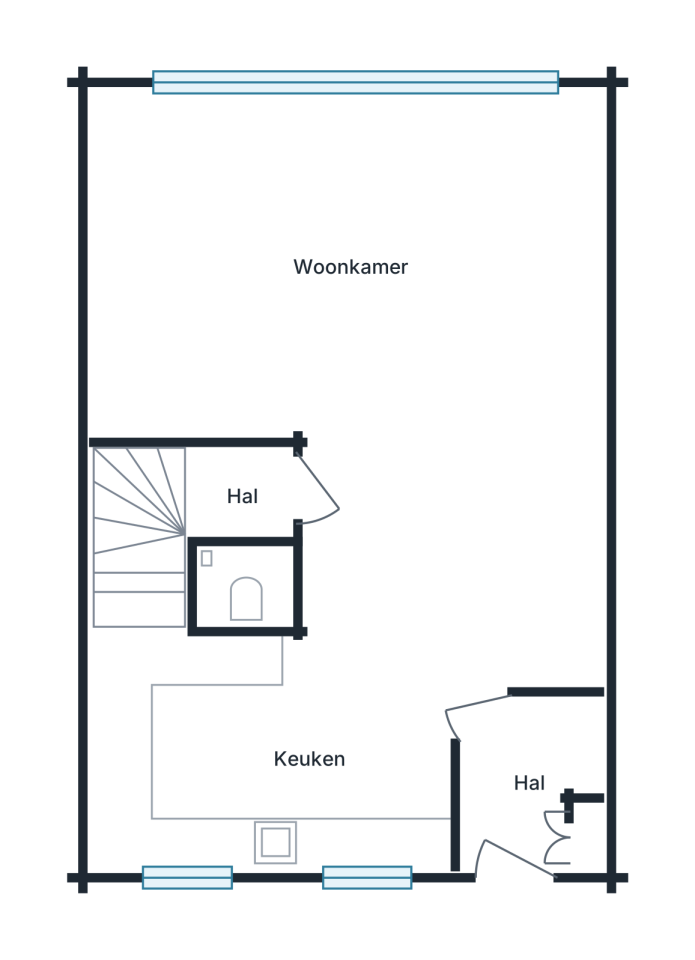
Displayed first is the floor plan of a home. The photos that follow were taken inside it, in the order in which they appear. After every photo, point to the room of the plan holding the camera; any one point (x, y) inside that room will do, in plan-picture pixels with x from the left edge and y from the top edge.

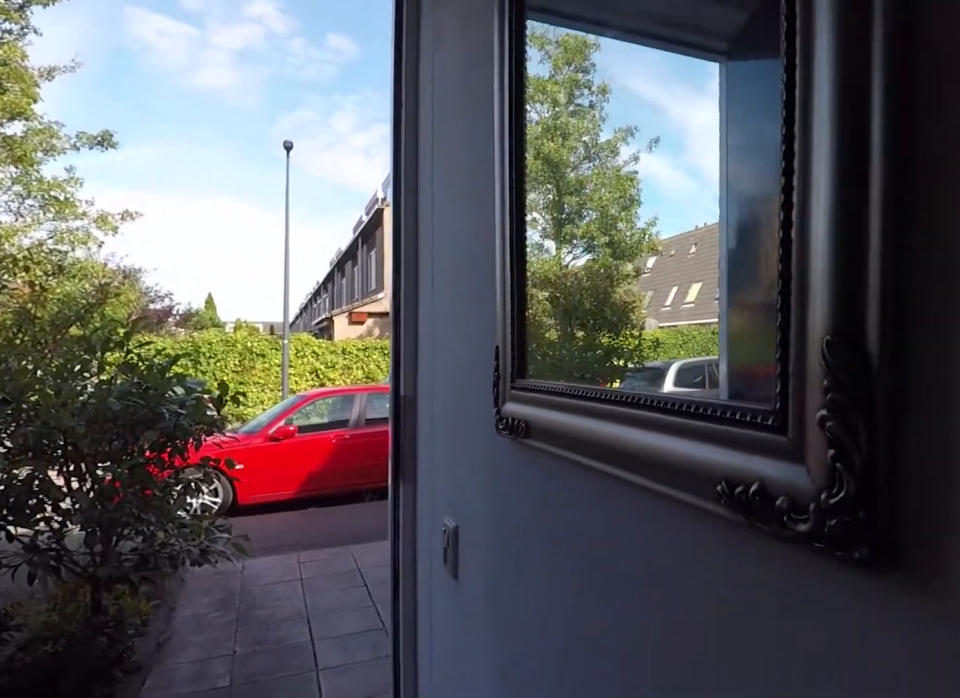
(526, 782)
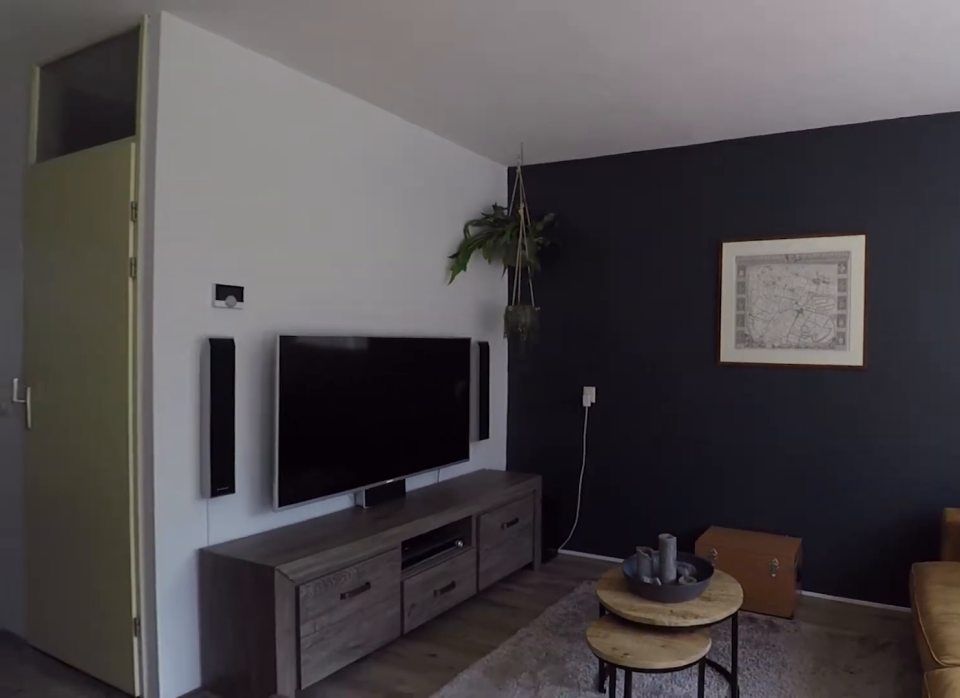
(227, 255)
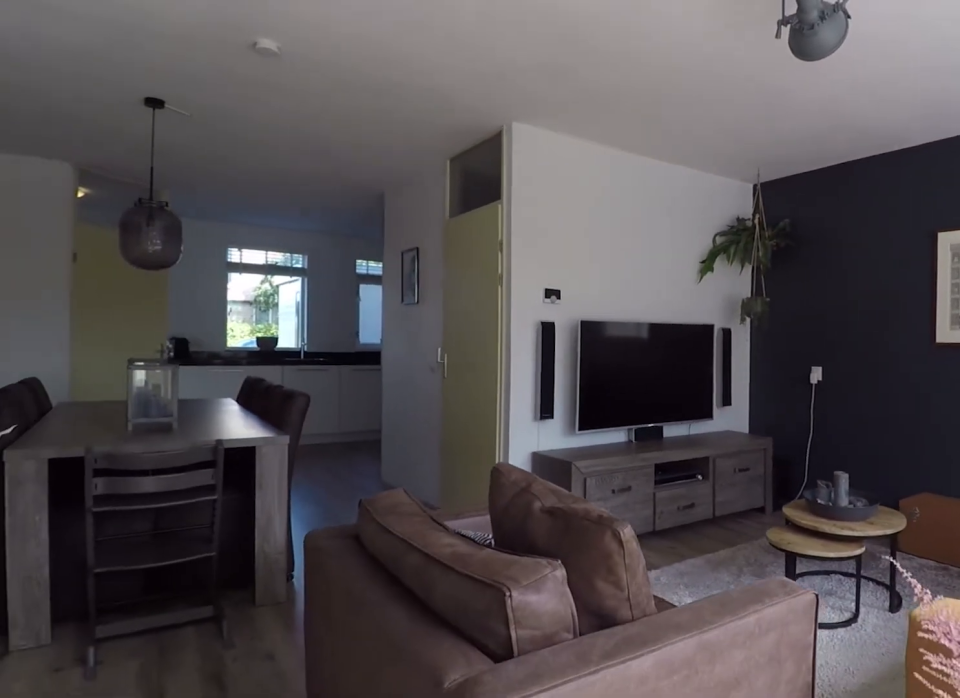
(227, 255)
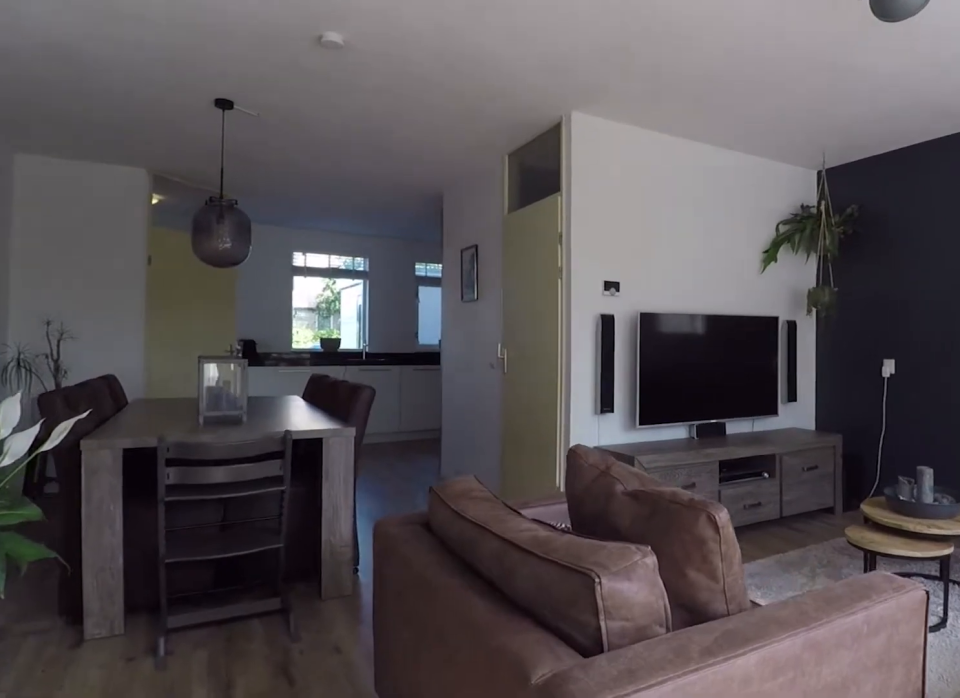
(227, 255)
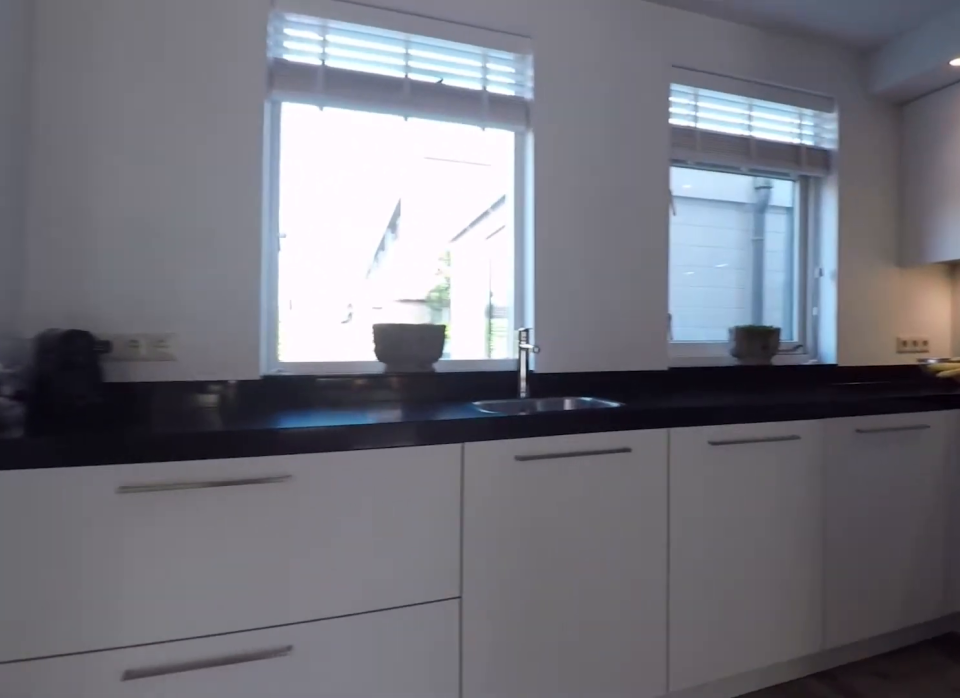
(258, 761)
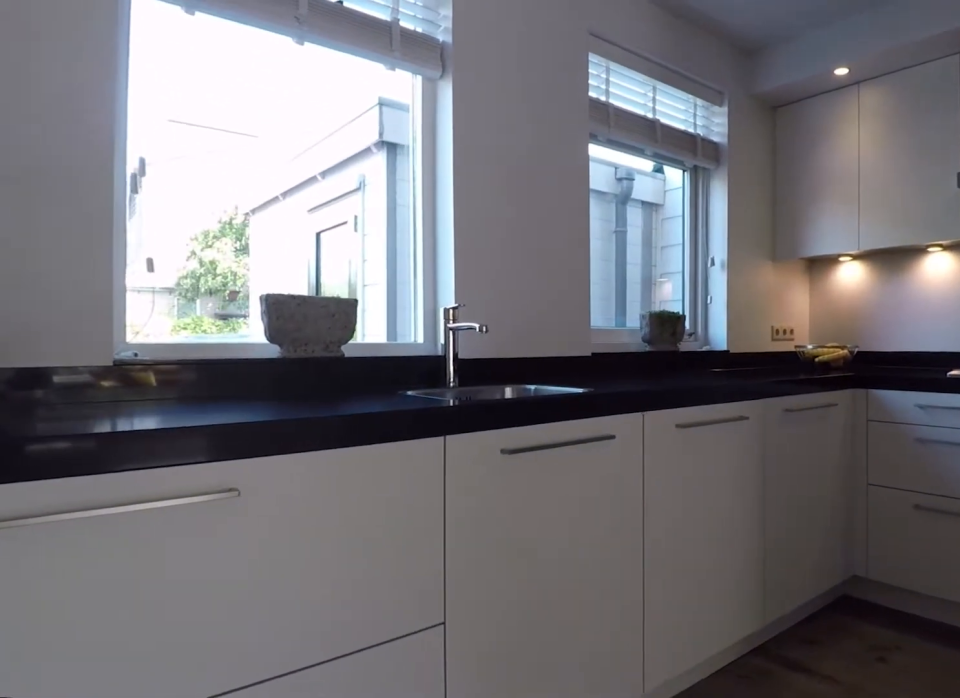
(258, 761)
